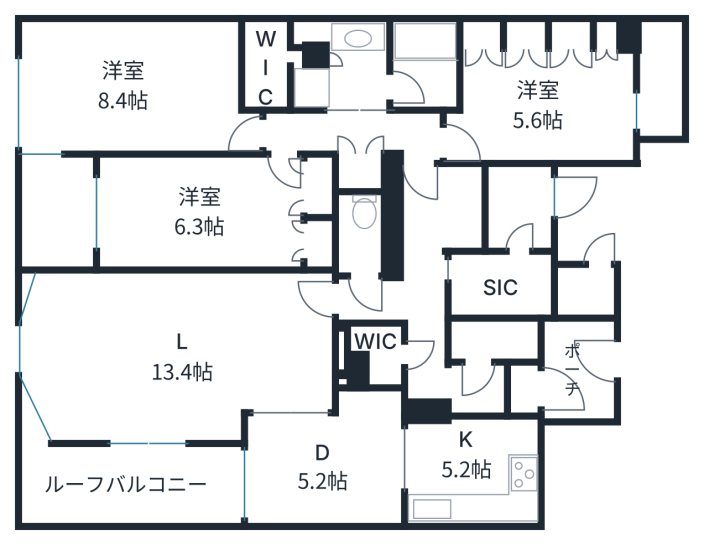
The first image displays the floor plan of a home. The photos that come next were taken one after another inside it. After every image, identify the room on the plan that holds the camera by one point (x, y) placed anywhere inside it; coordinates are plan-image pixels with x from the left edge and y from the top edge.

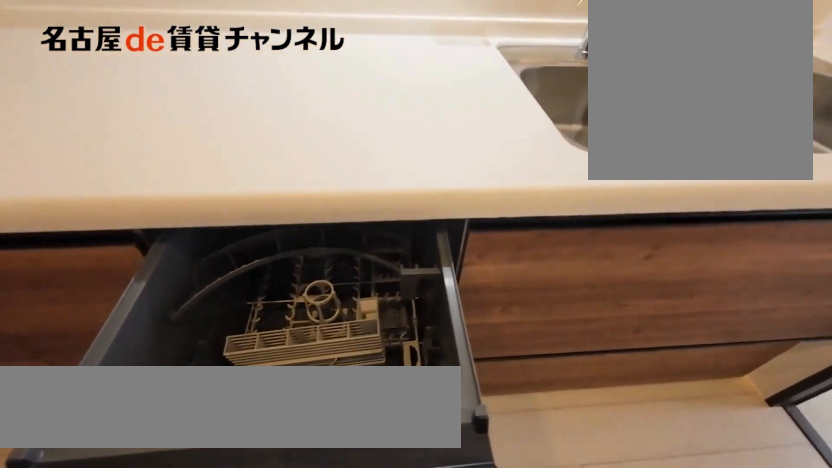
(473, 470)
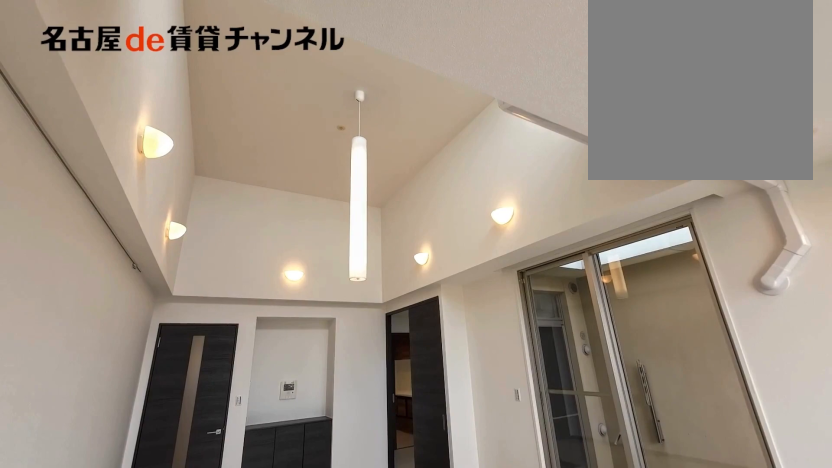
(176, 352)
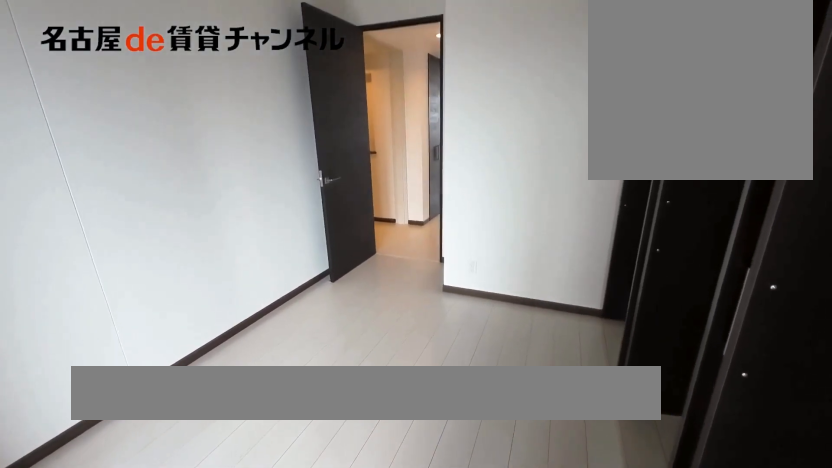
(543, 105)
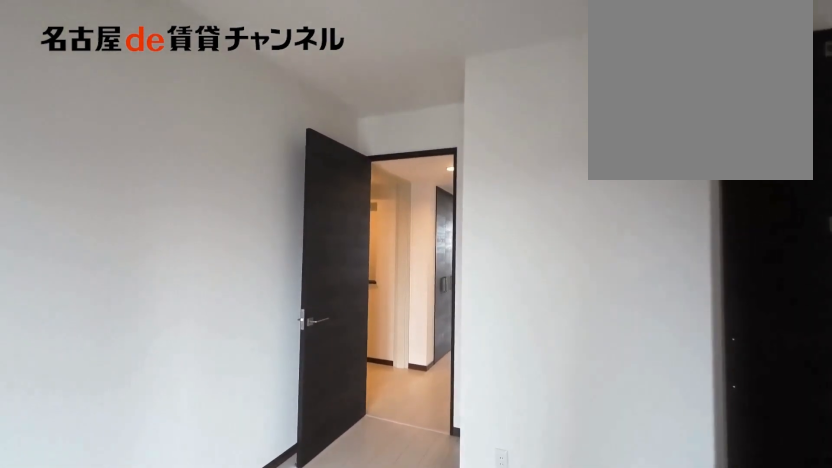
(543, 105)
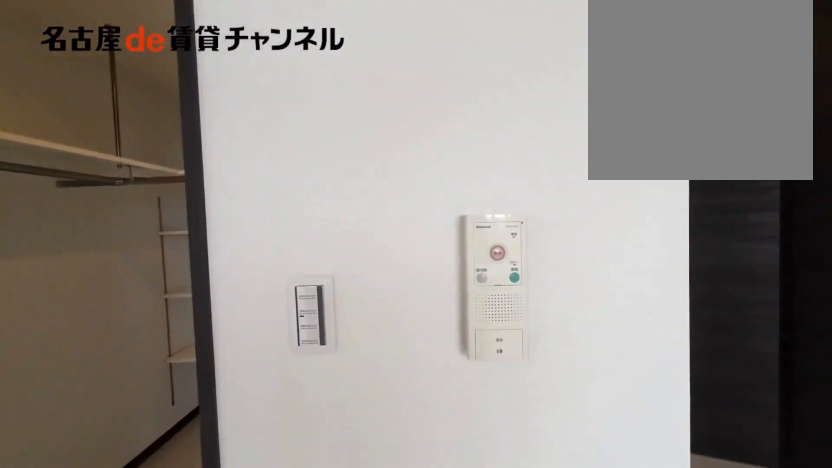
(137, 88)
